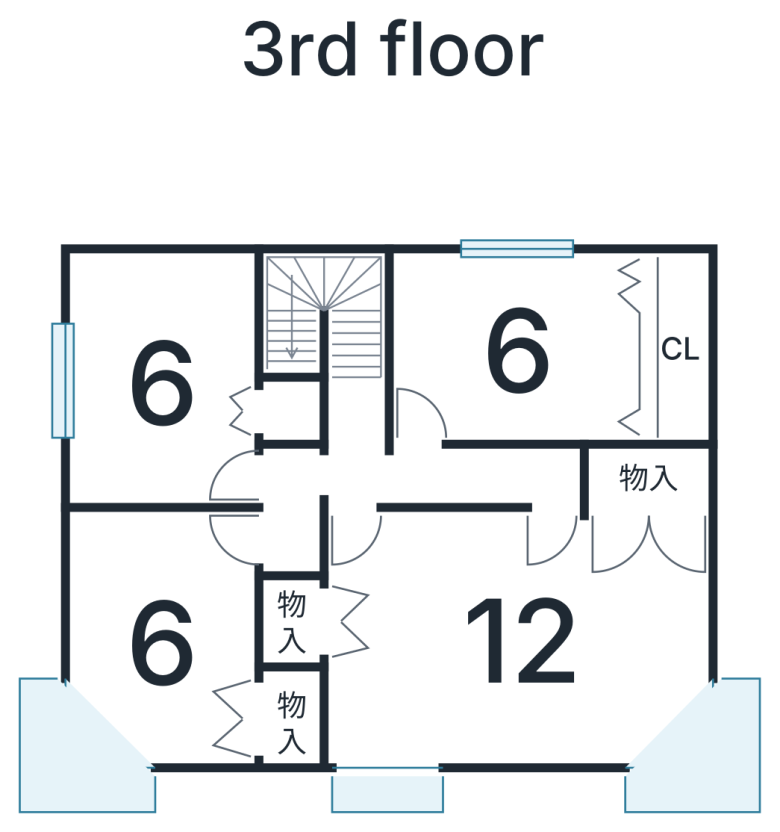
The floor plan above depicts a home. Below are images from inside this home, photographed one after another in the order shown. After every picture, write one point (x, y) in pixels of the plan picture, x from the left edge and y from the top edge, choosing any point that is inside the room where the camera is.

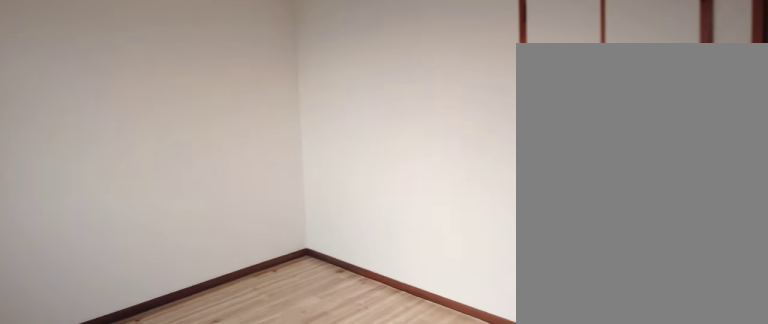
(172, 392)
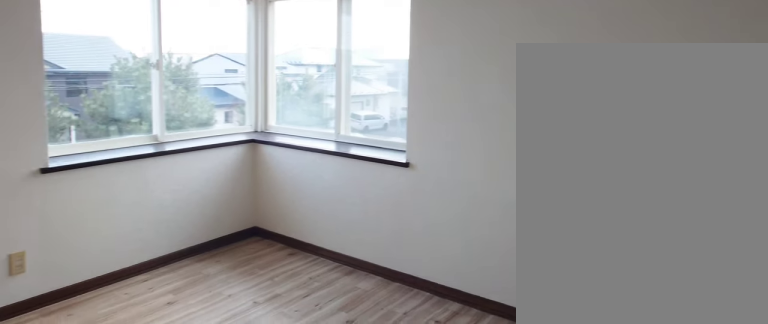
(171, 645)
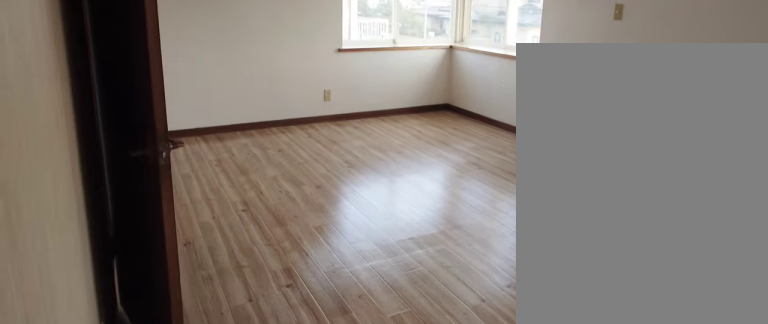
(515, 648)
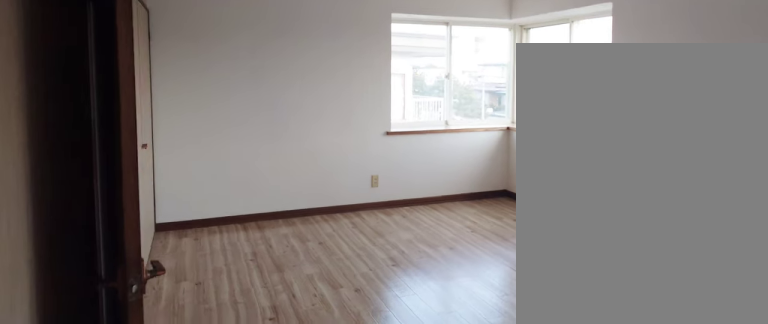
(515, 648)
